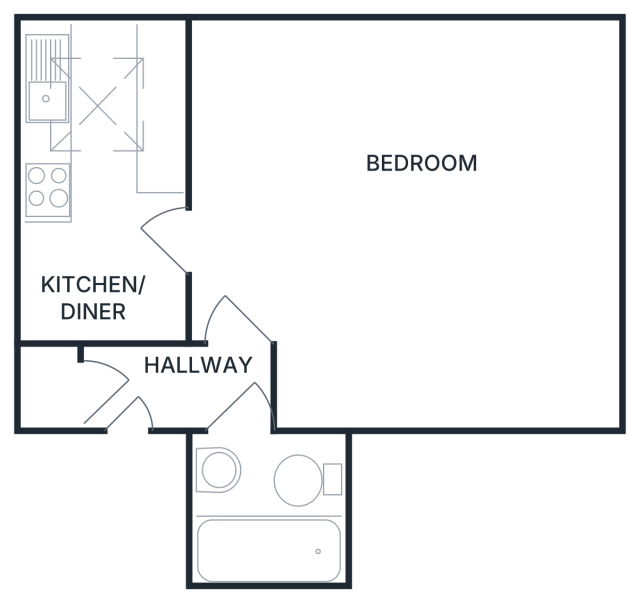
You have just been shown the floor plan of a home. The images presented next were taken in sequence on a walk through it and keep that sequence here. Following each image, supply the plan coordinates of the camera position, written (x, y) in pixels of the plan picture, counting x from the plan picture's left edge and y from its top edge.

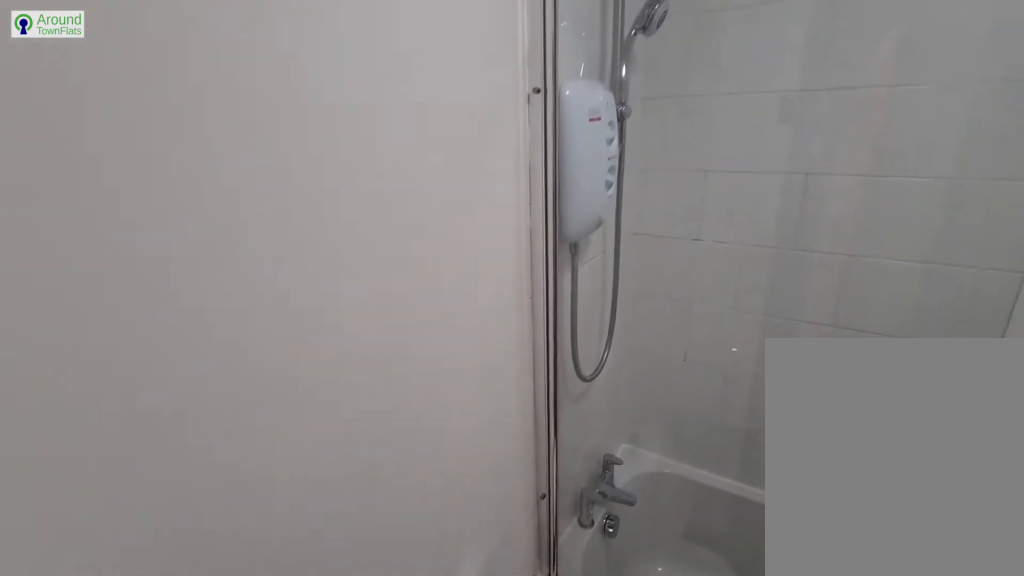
(235, 434)
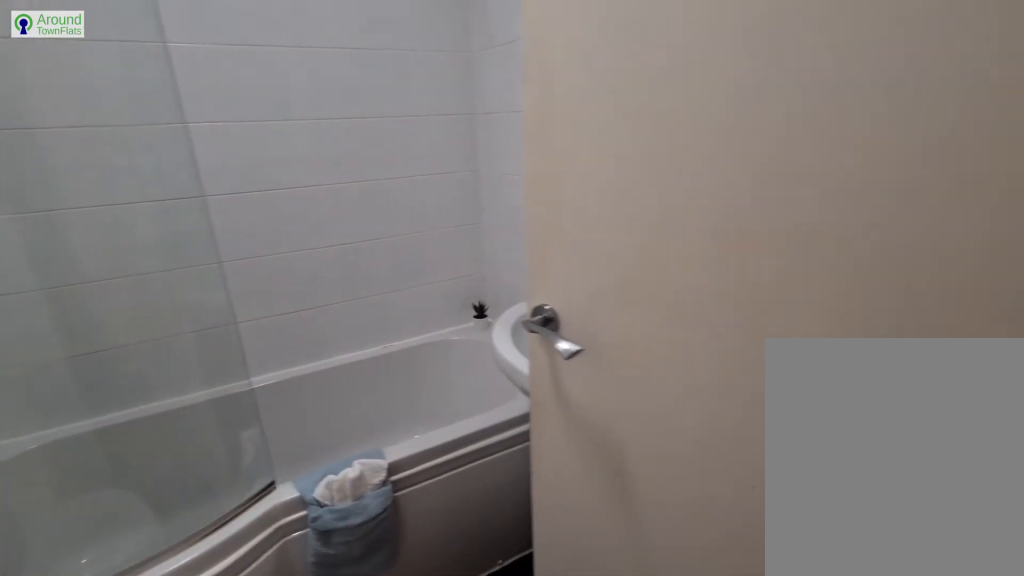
(235, 430)
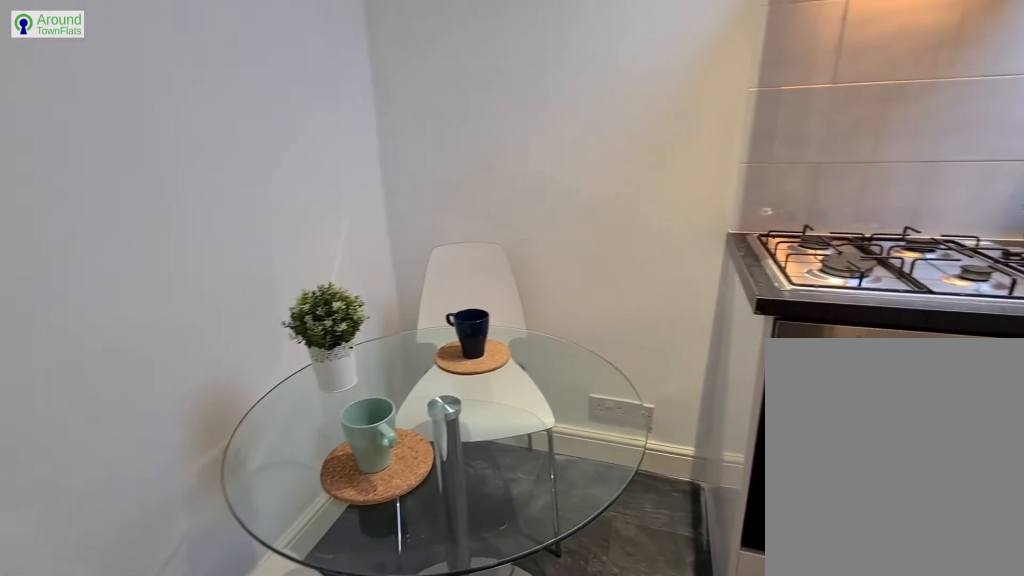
(166, 250)
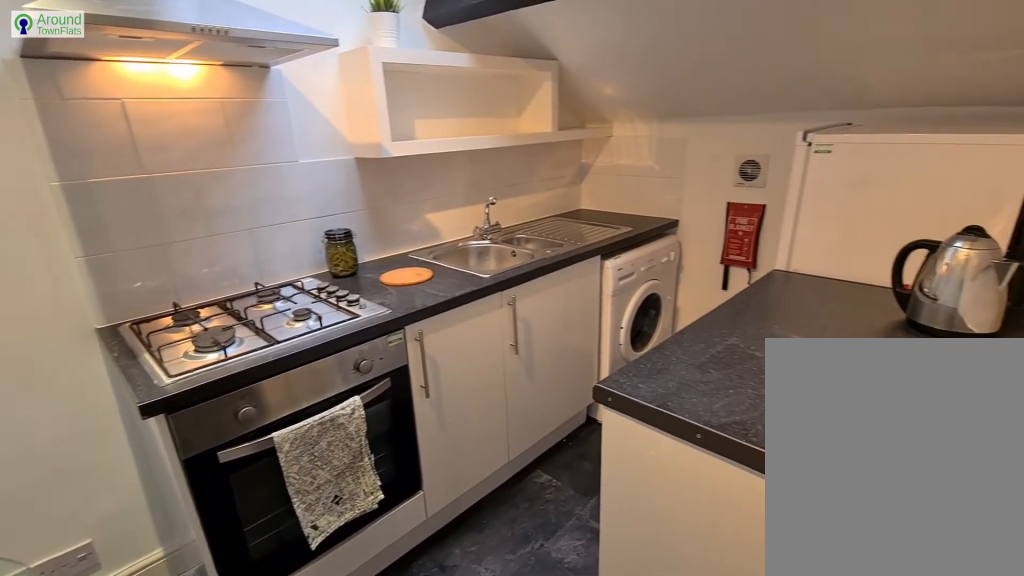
(181, 245)
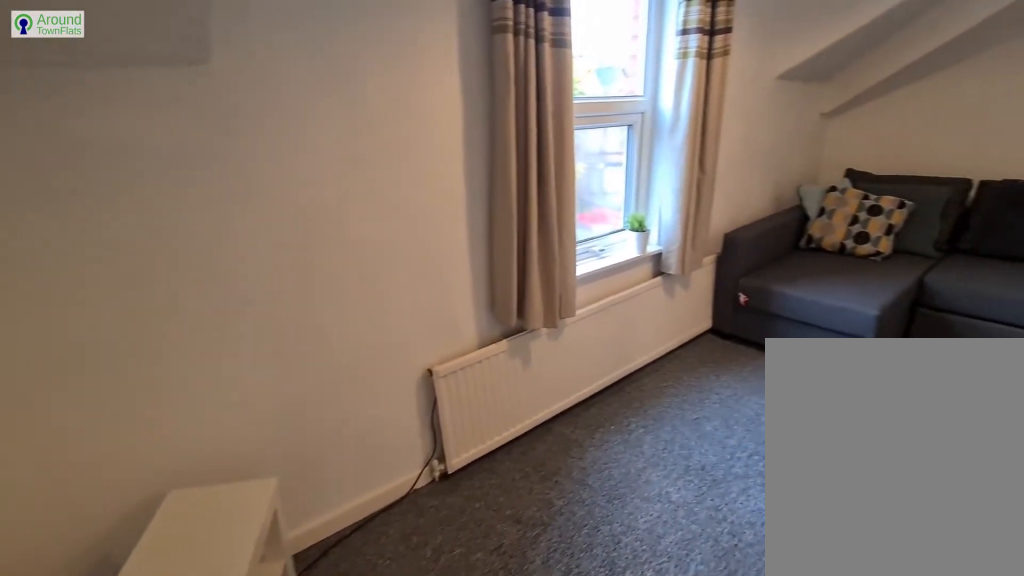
(270, 166)
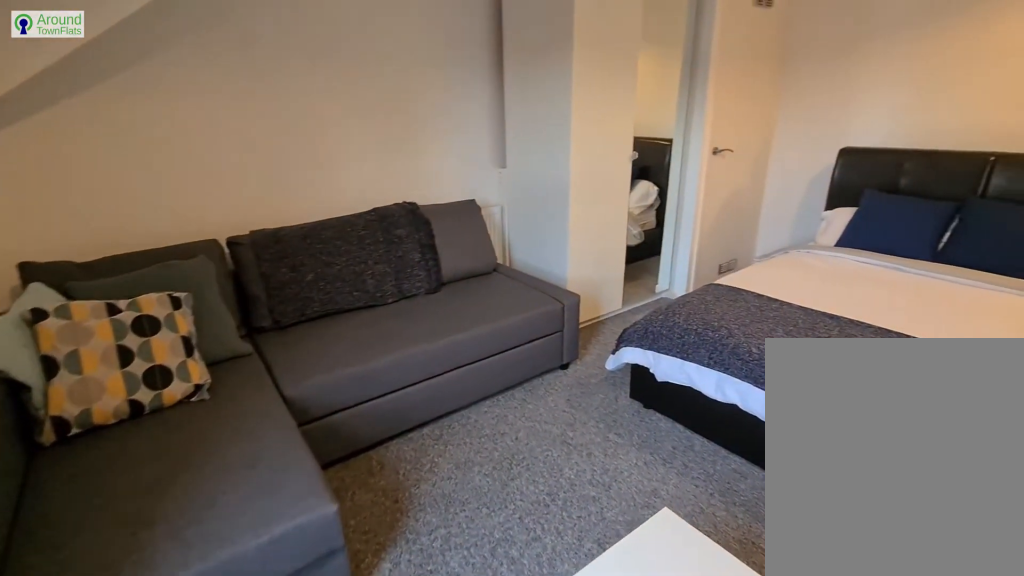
(419, 70)
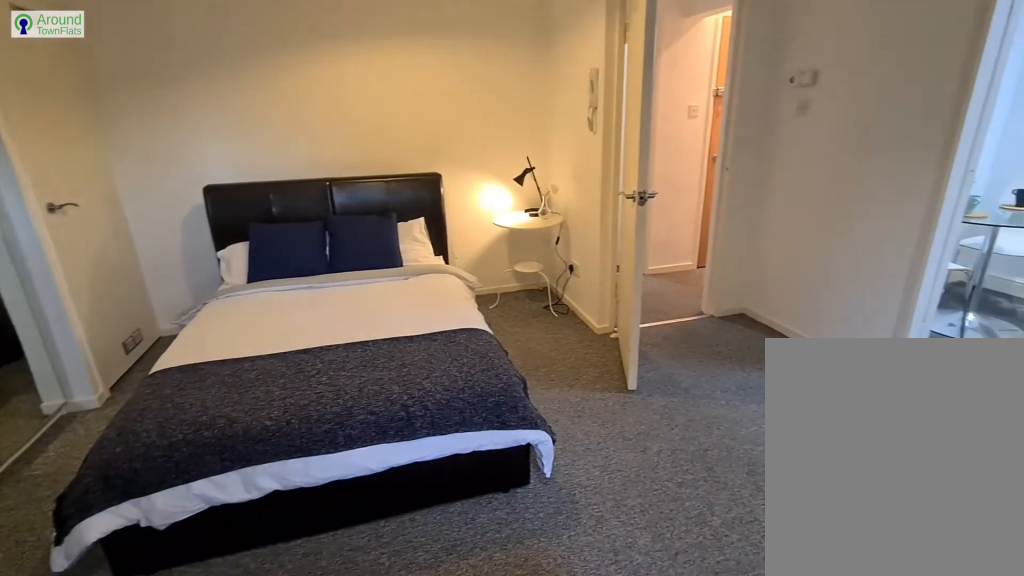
(486, 68)
